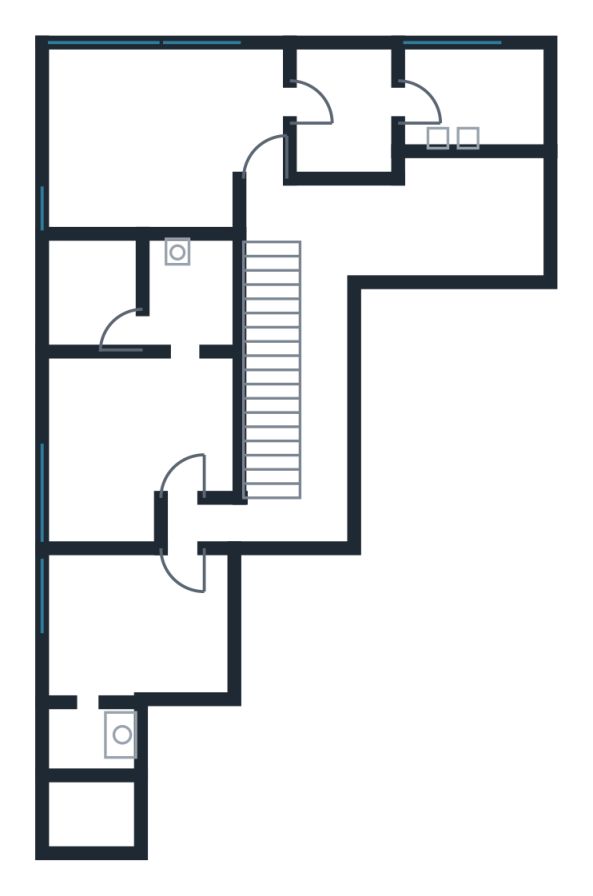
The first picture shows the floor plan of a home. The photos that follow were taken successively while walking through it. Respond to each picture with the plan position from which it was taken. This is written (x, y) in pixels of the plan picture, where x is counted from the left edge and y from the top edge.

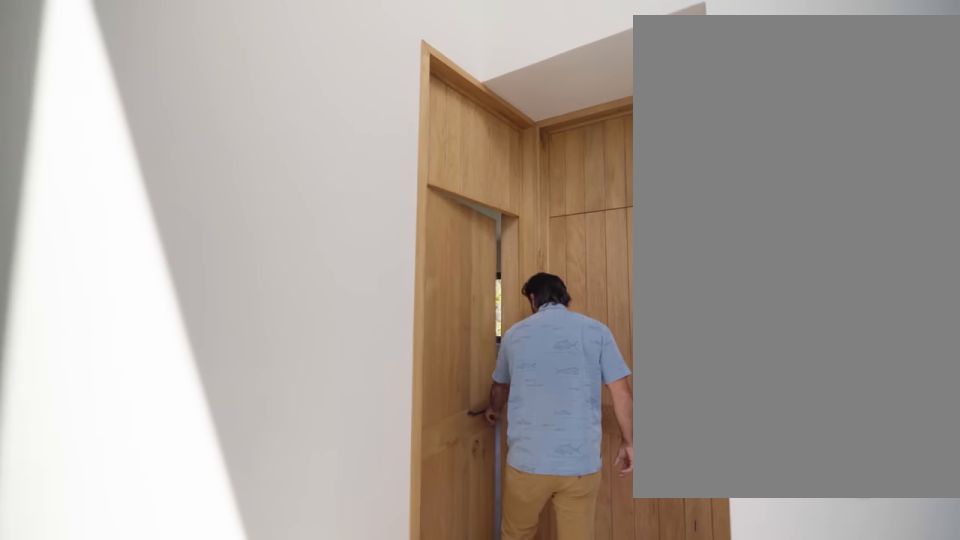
(314, 519)
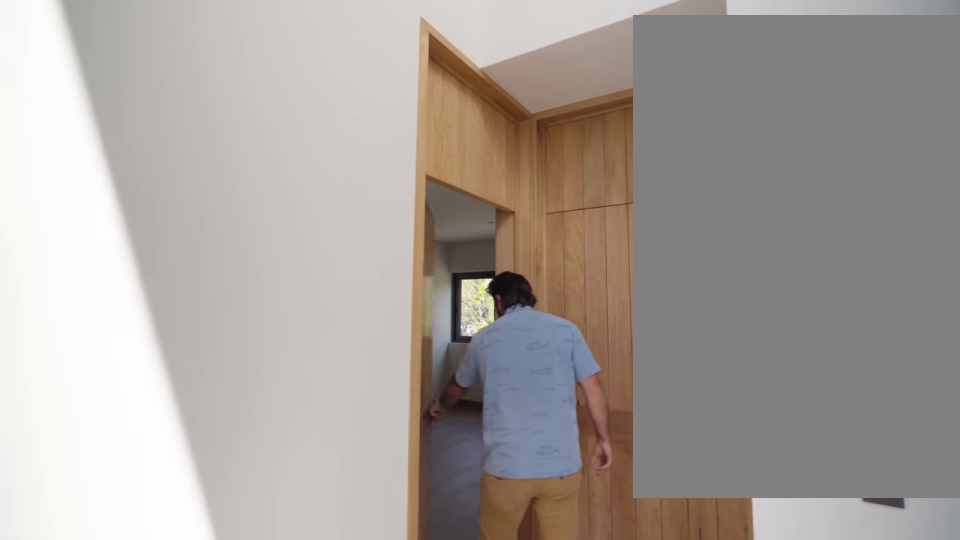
(305, 520)
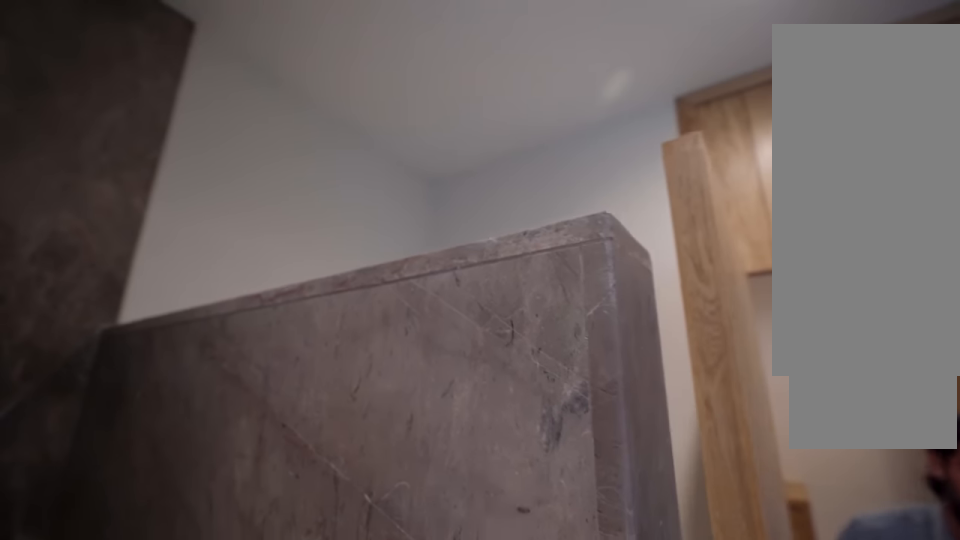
(74, 312)
